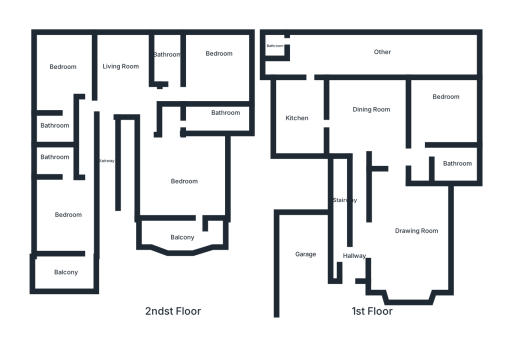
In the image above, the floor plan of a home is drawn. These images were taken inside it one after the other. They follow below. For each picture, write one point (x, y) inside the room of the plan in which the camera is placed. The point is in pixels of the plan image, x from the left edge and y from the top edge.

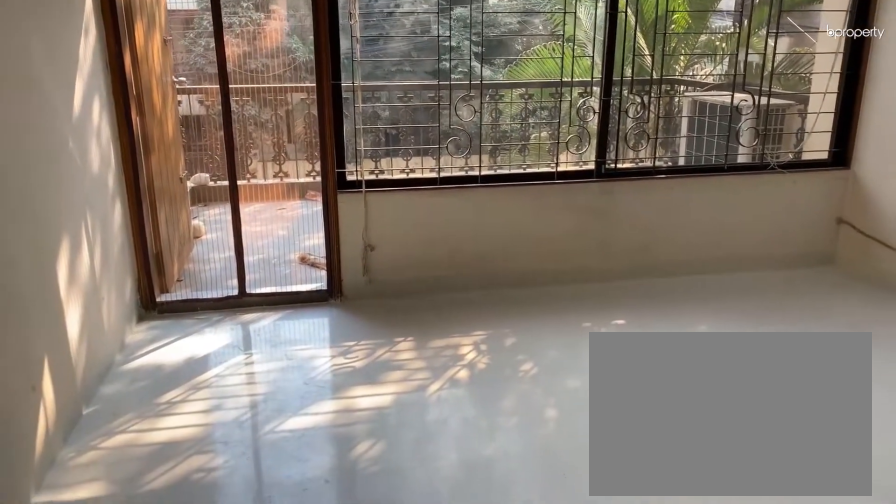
(65, 217)
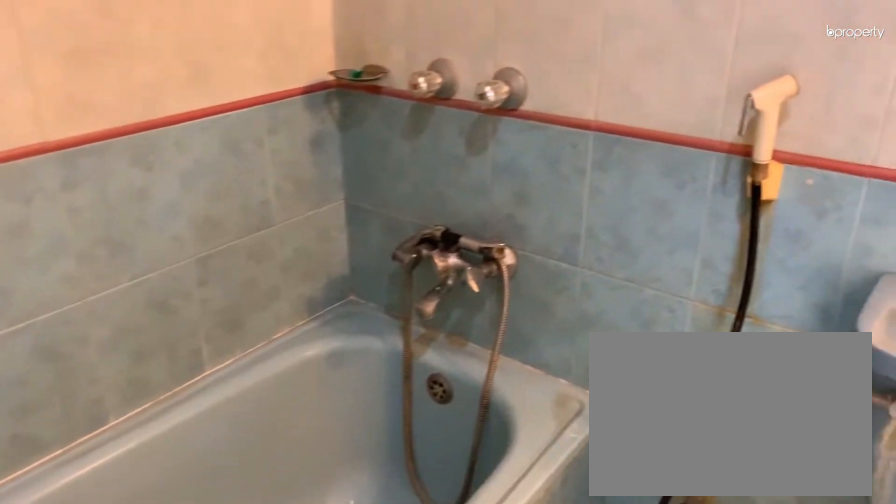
(53, 158)
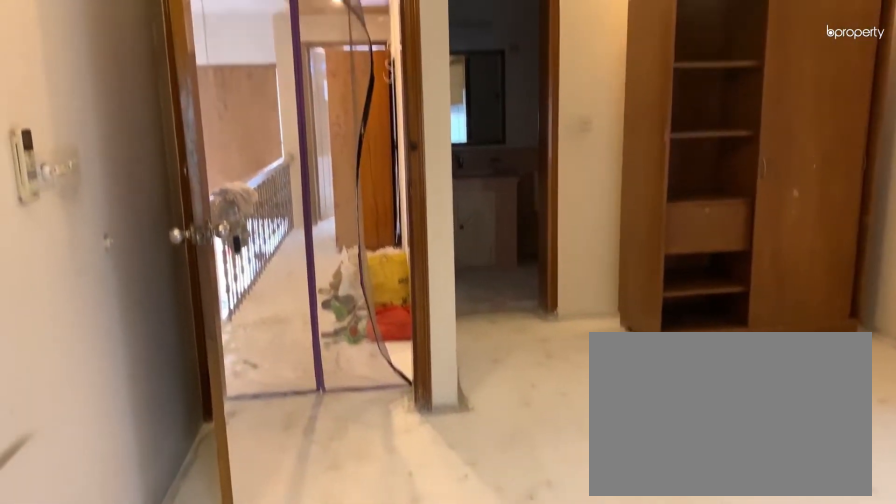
(62, 67)
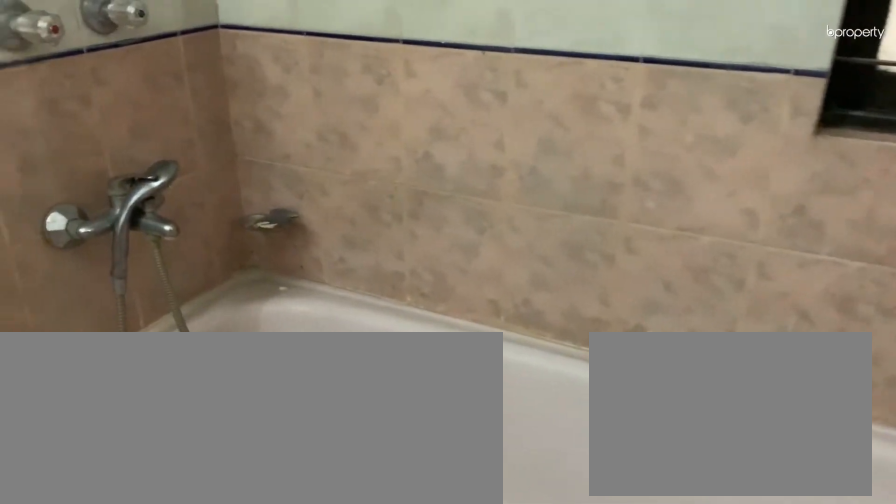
(51, 132)
